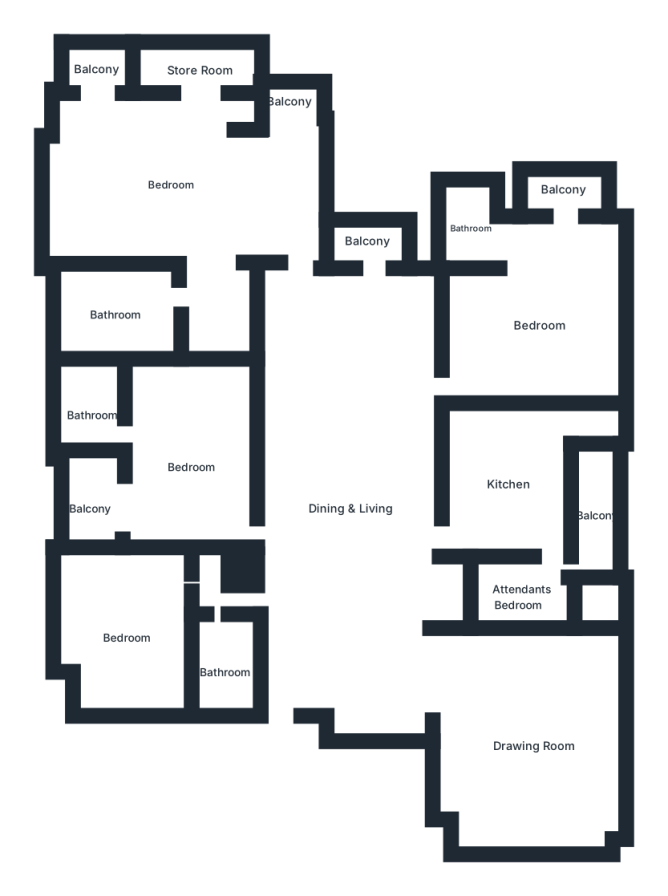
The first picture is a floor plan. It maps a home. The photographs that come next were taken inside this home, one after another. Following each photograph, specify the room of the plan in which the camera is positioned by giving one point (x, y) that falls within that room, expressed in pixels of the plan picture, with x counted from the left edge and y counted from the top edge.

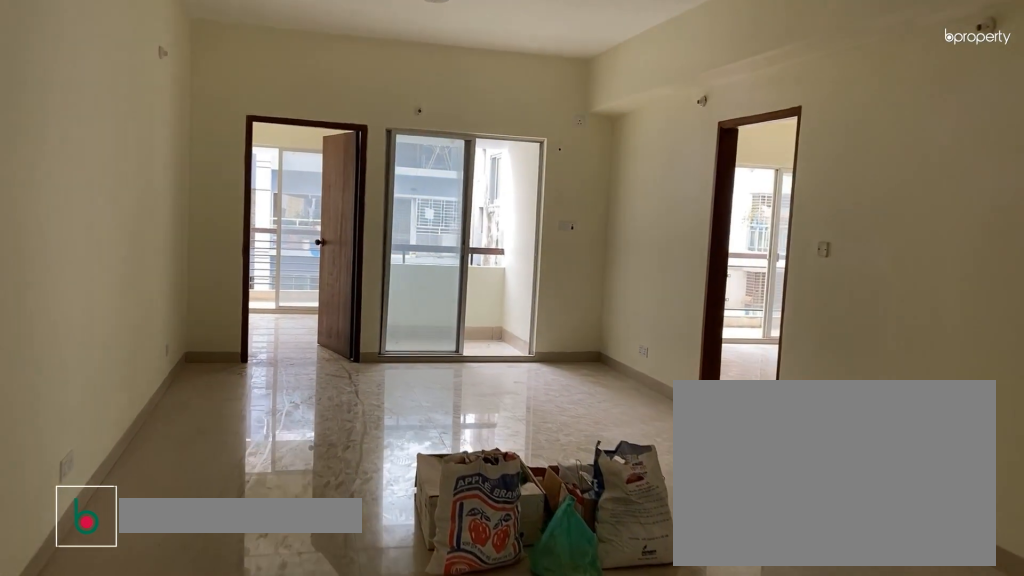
(353, 515)
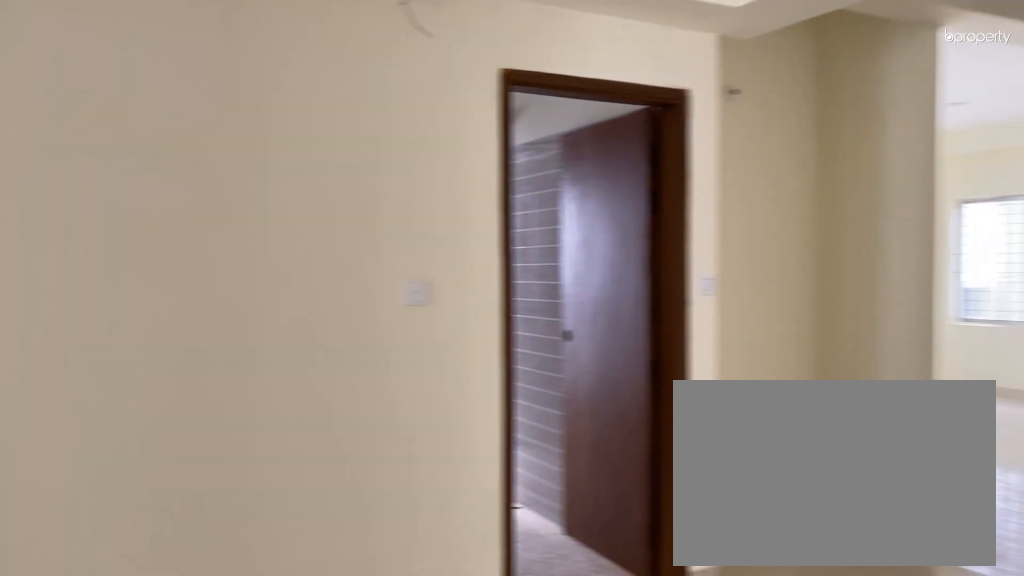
(353, 515)
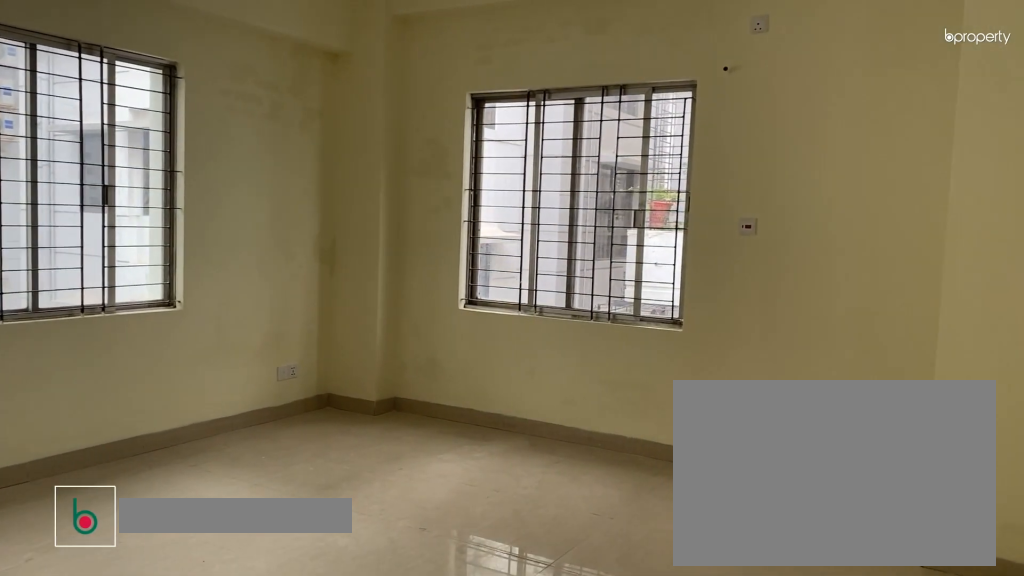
(531, 748)
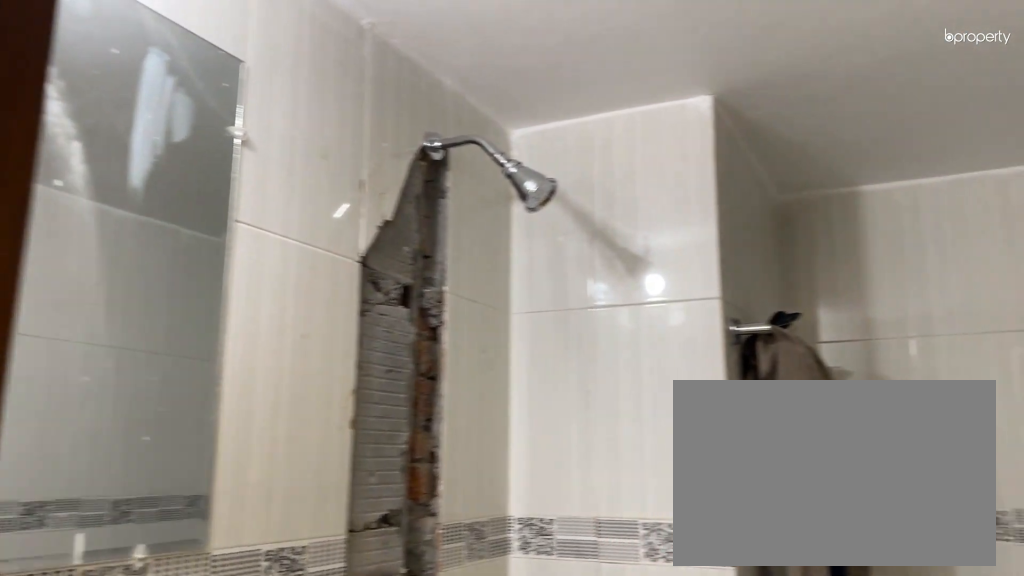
(224, 672)
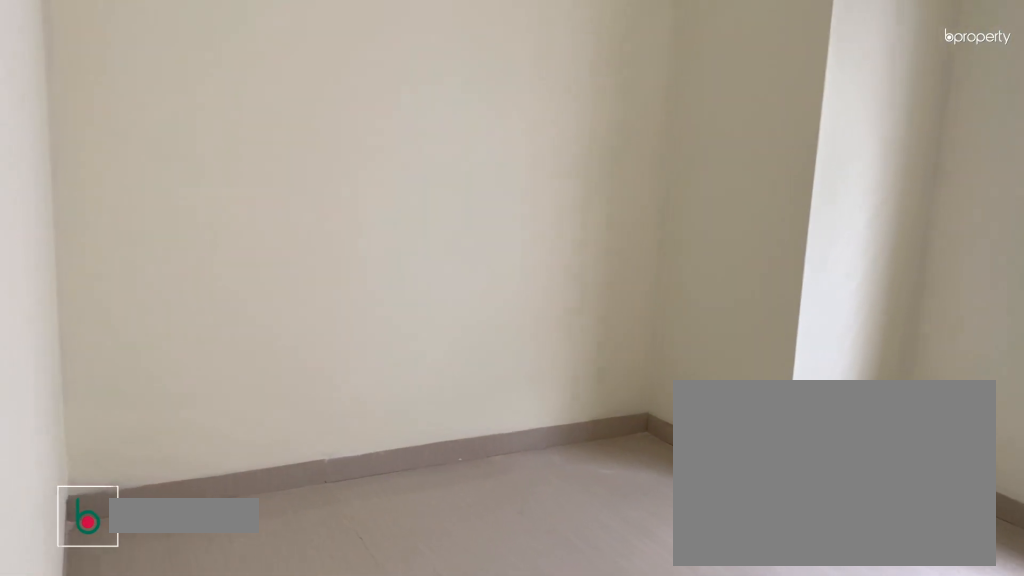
(129, 638)
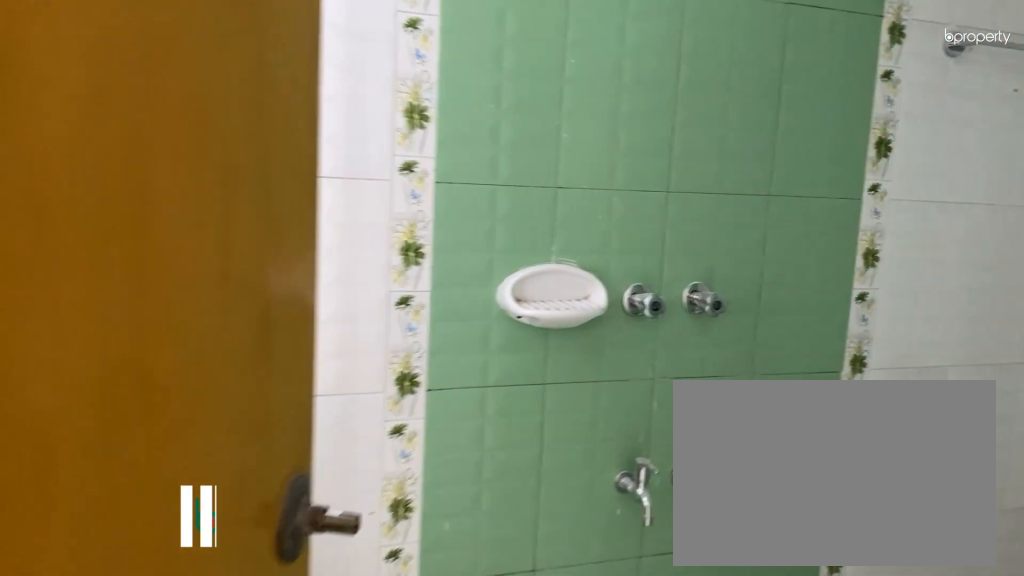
(91, 414)
